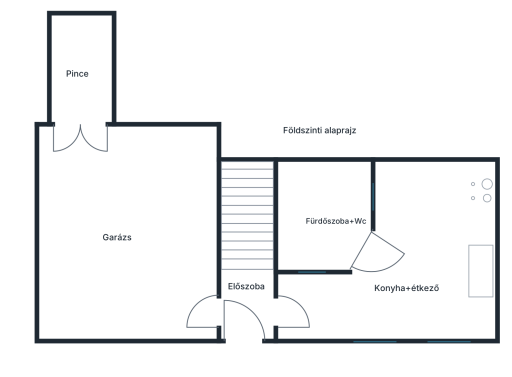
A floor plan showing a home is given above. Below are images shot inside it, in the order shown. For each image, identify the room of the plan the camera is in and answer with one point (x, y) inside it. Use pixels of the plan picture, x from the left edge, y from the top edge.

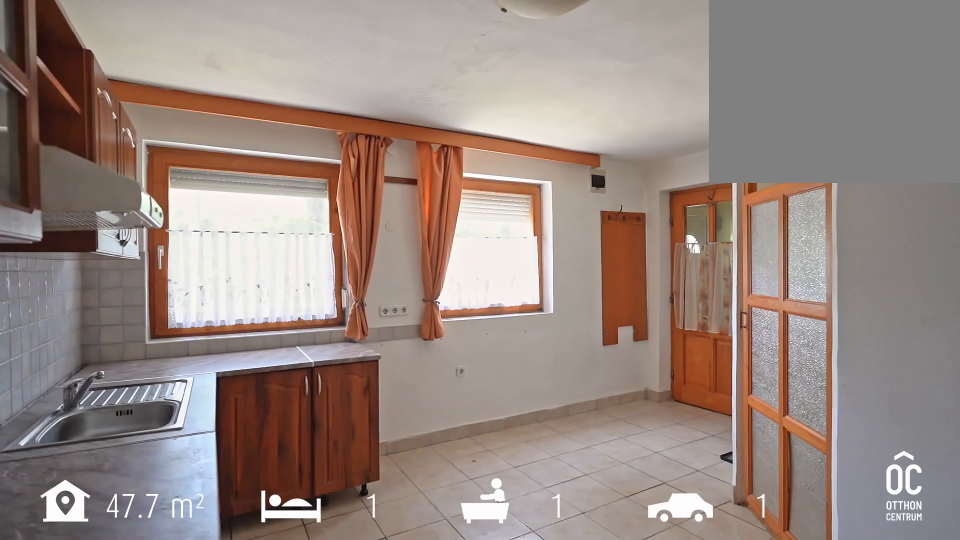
(417, 239)
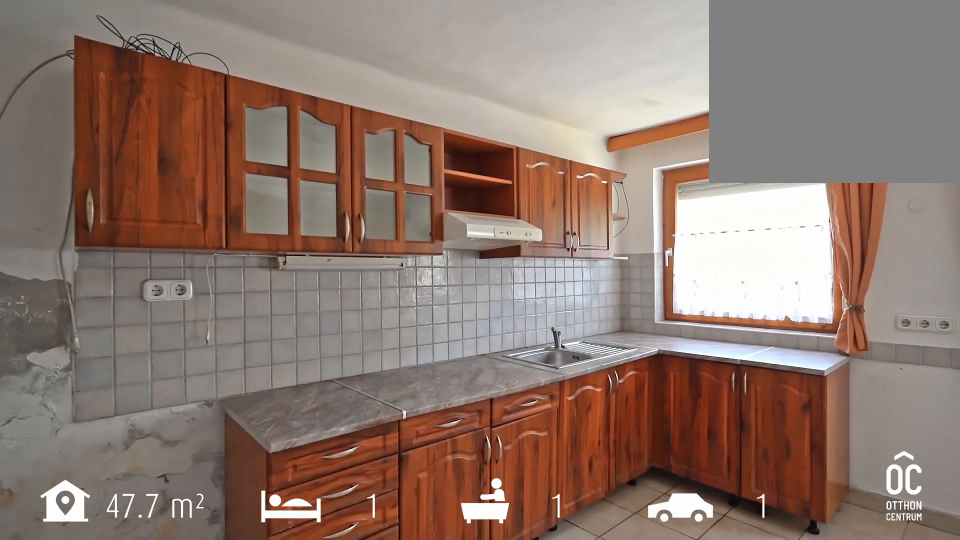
(417, 239)
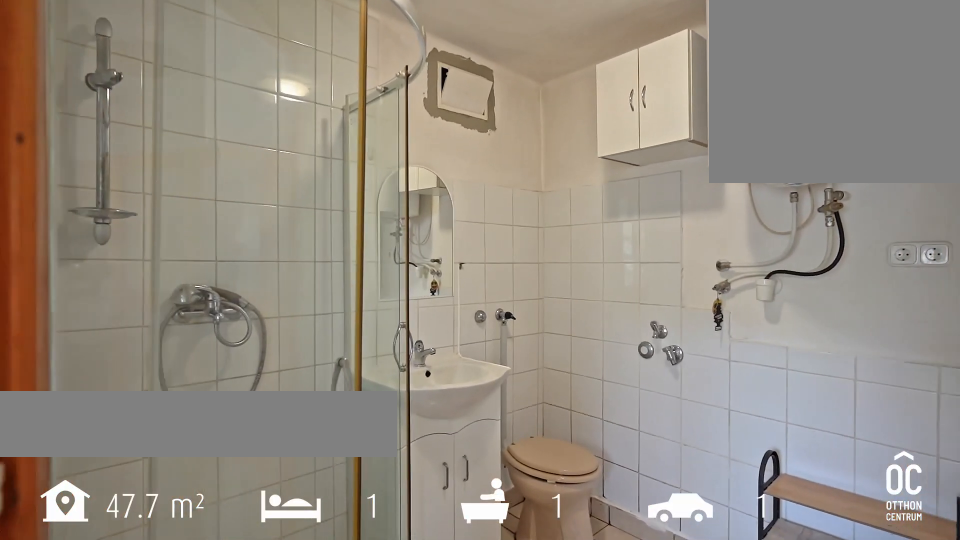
(328, 212)
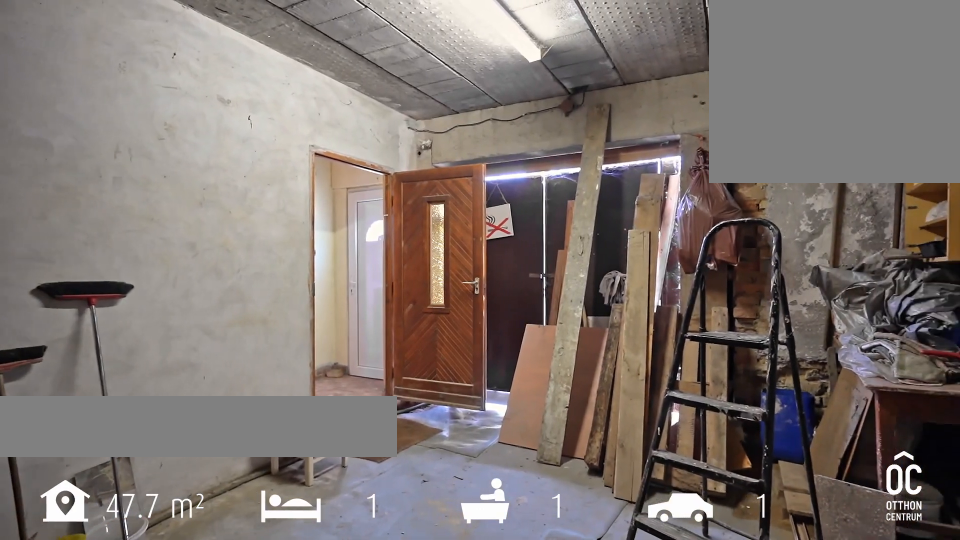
(122, 212)
